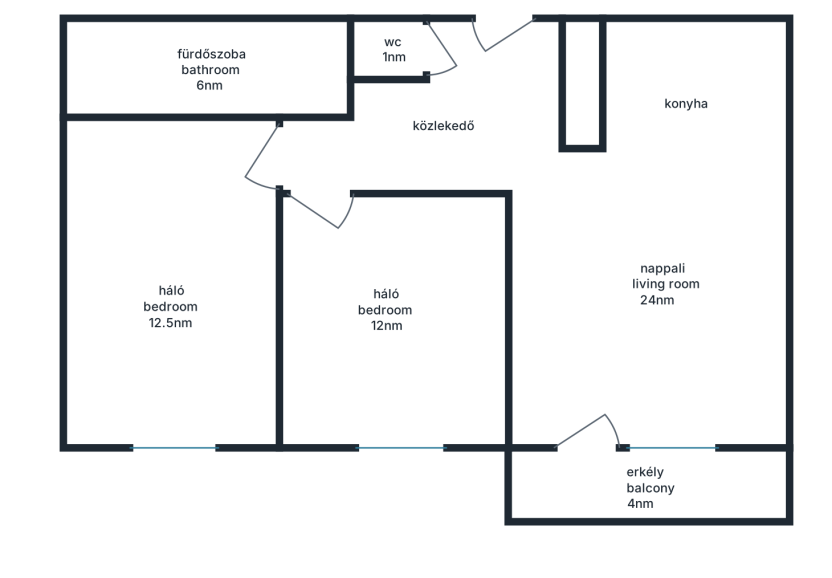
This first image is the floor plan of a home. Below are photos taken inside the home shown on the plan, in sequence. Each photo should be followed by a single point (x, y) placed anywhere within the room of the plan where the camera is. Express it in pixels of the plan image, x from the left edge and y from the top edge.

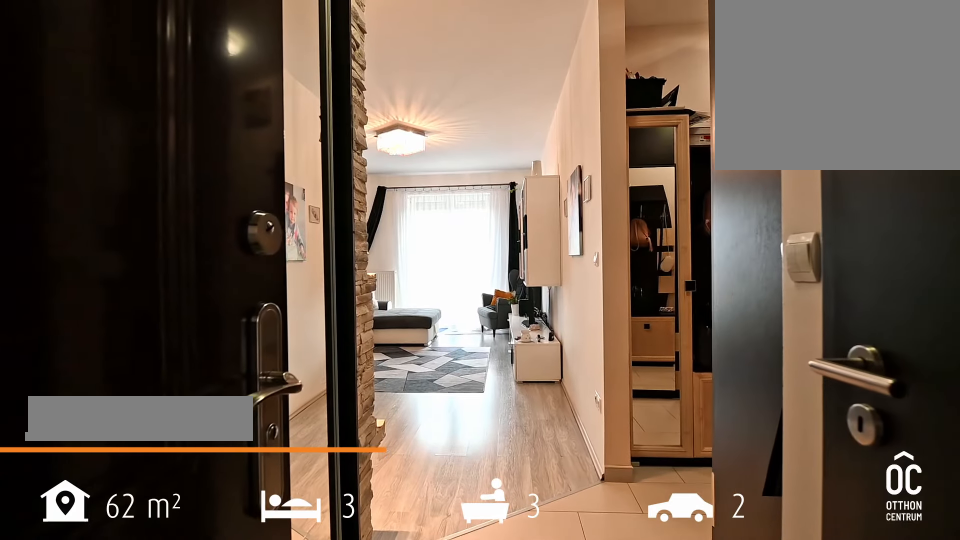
(488, 60)
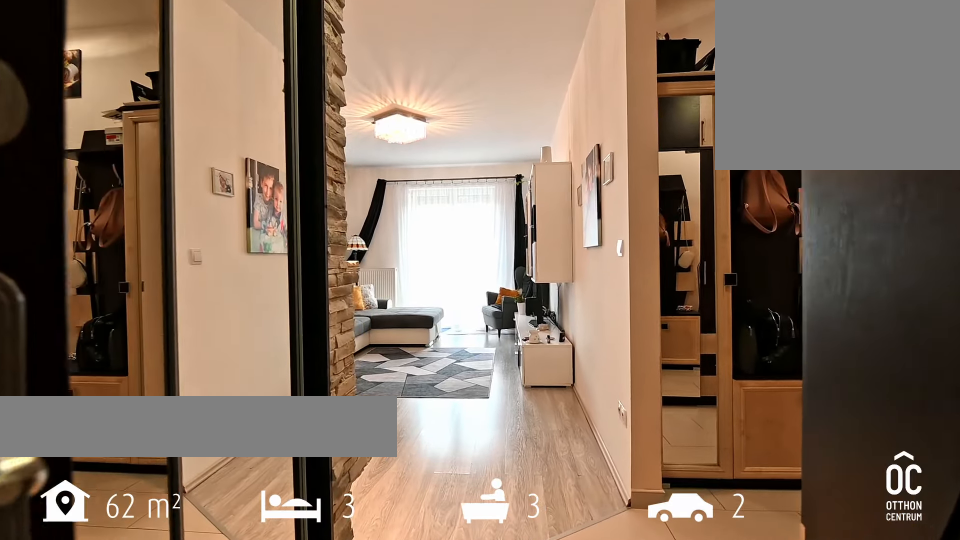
(487, 59)
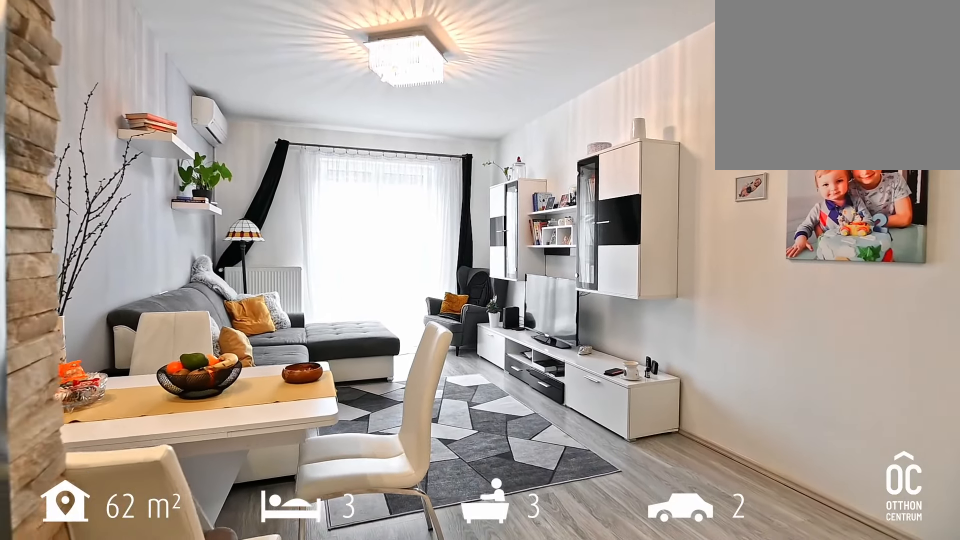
(657, 304)
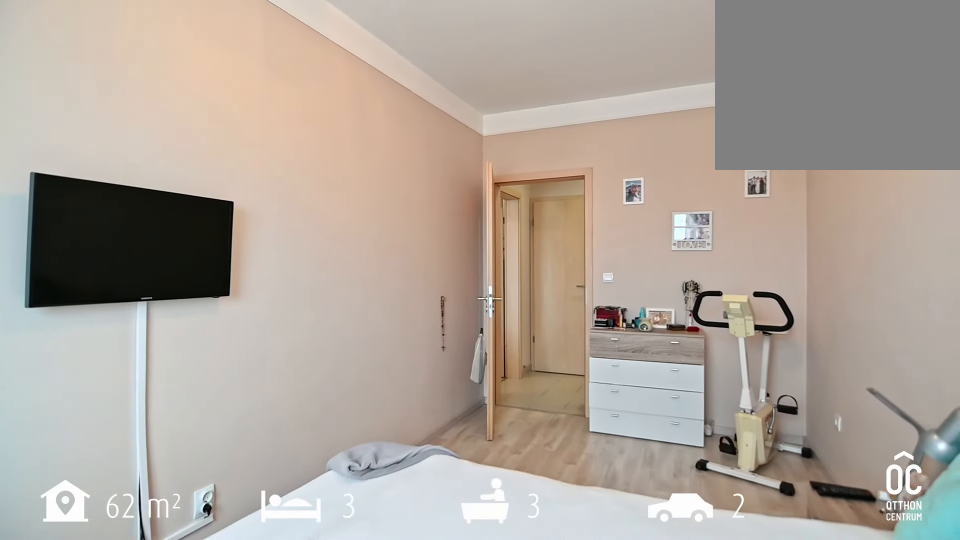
(389, 321)
